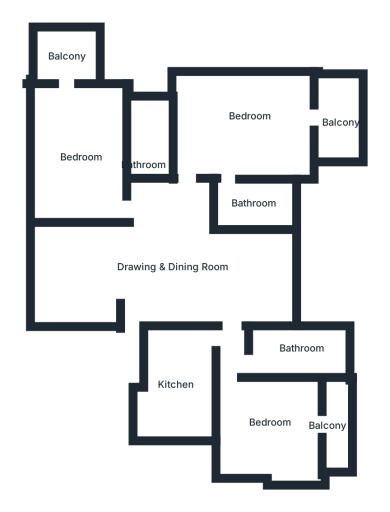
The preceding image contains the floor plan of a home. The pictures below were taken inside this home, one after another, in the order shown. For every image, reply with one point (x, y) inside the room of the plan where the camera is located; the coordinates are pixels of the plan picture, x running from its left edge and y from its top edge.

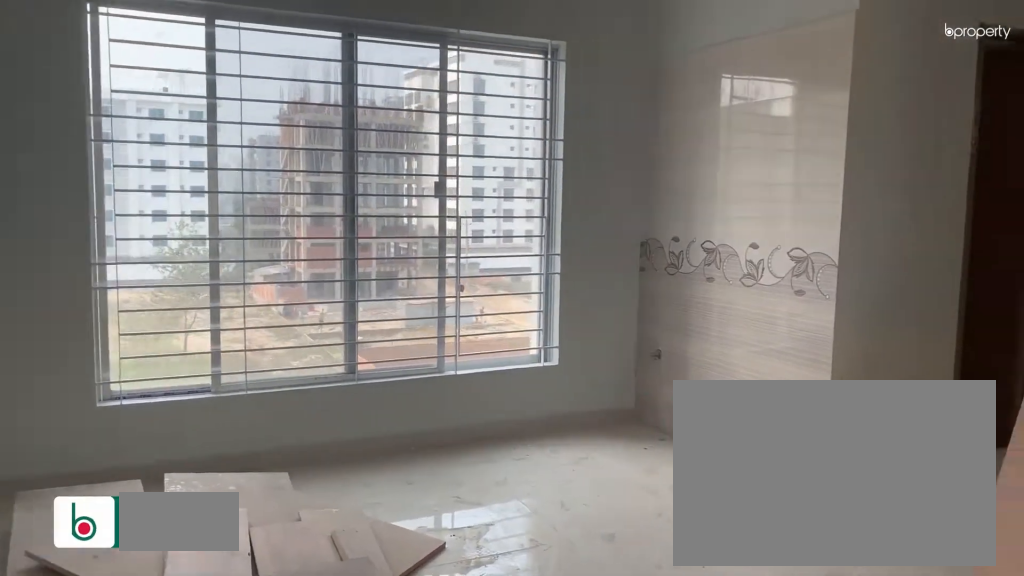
(149, 274)
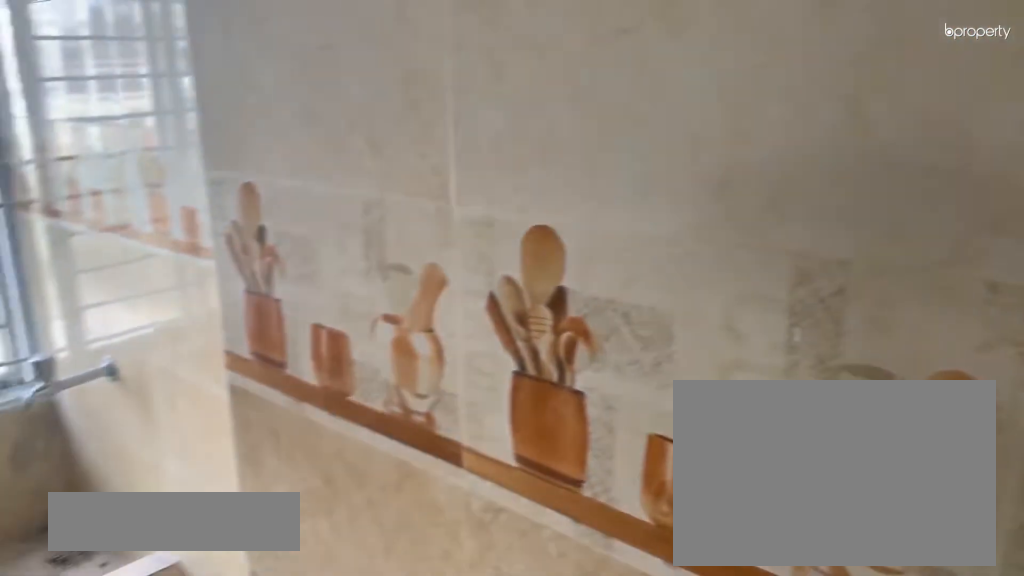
(175, 381)
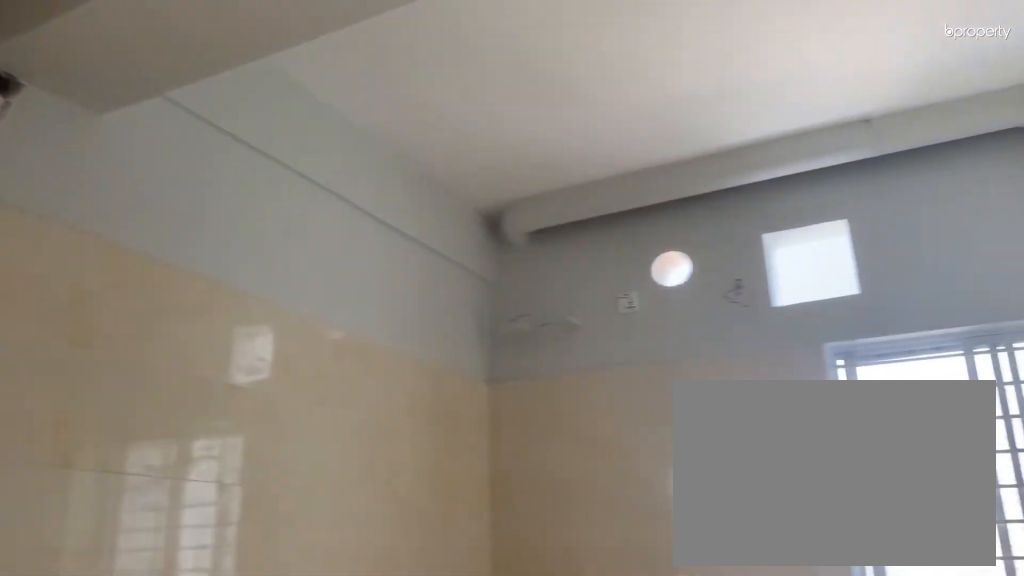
(175, 381)
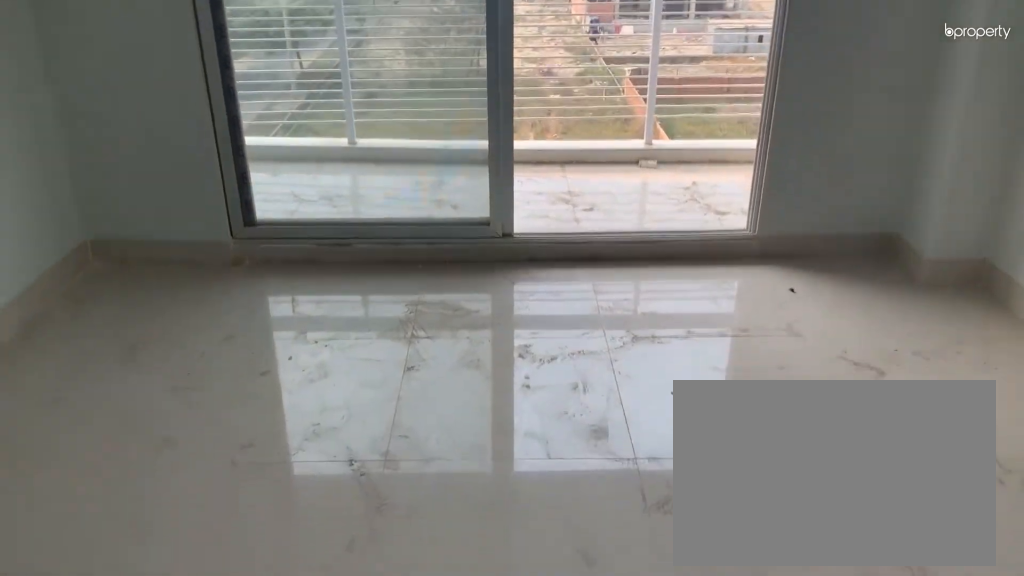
(281, 428)
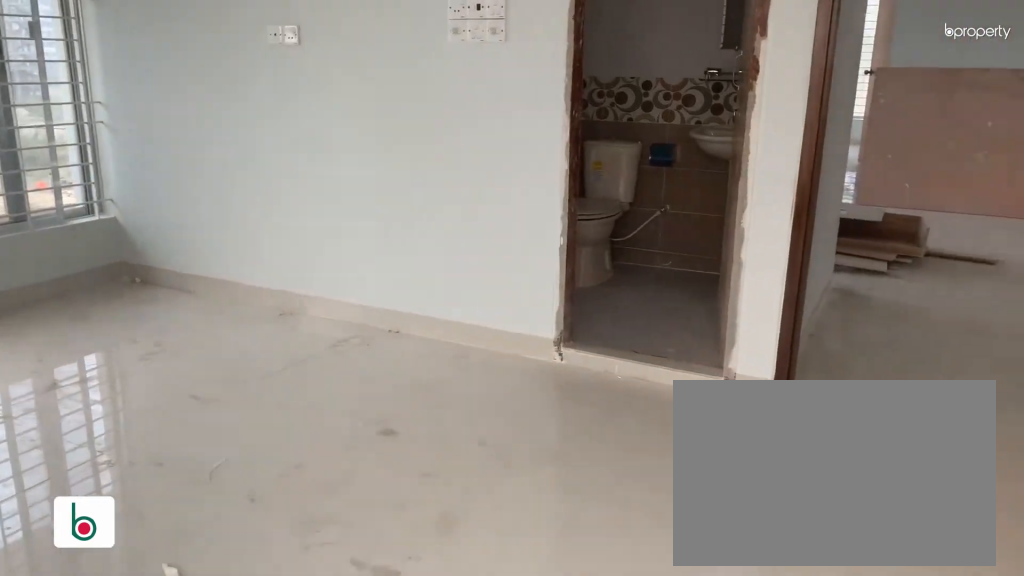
(242, 134)
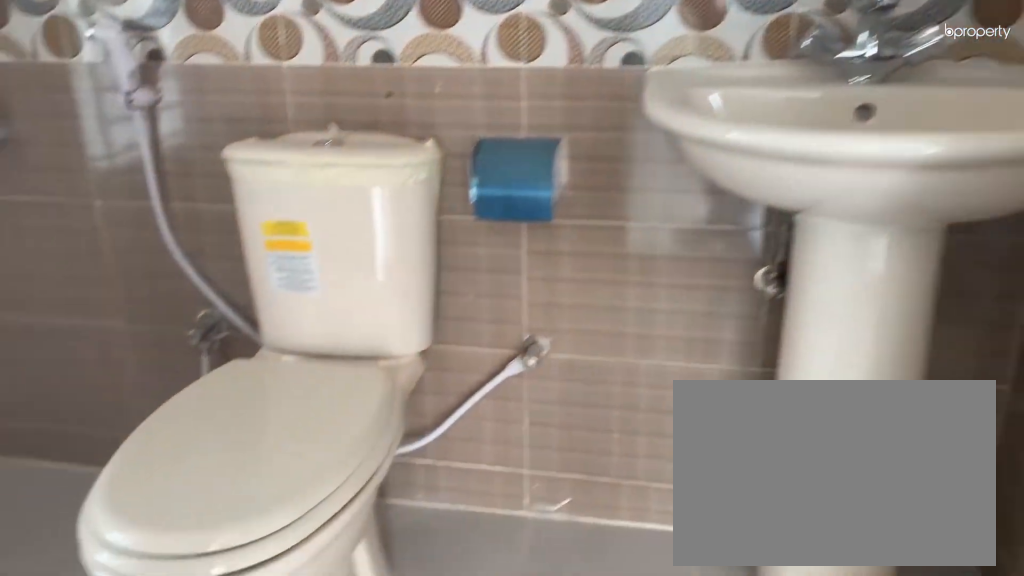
(250, 203)
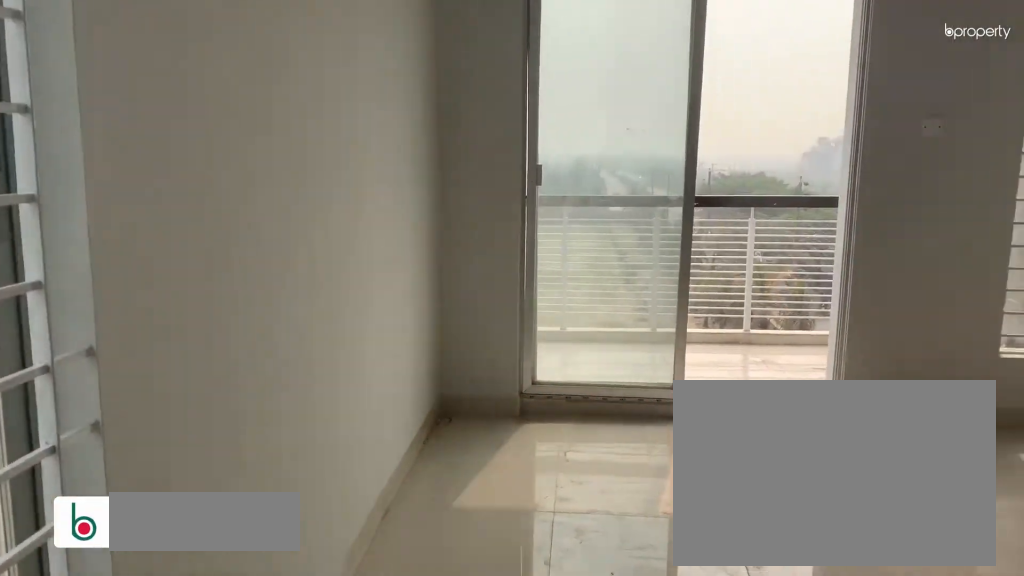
(83, 146)
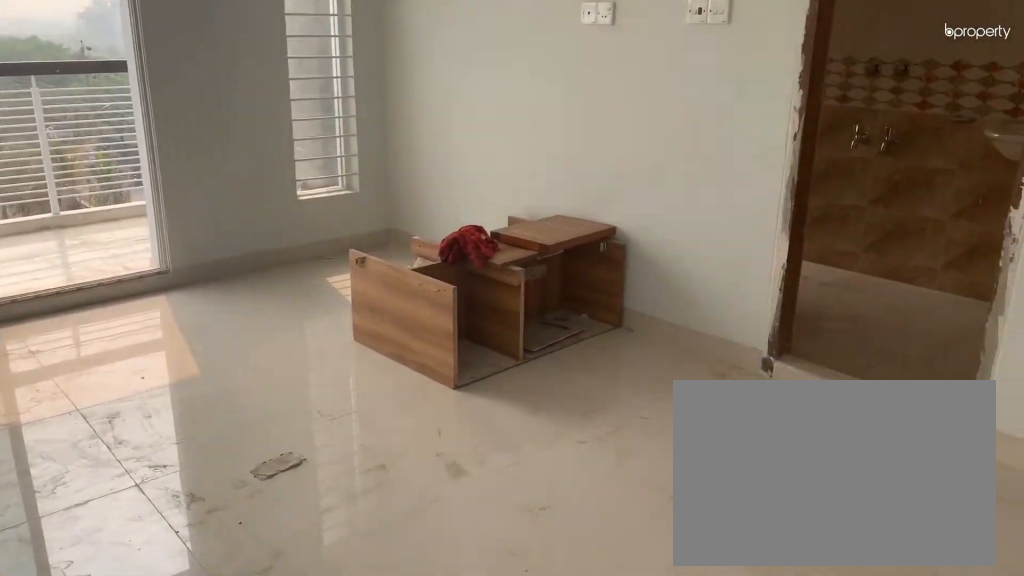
(83, 146)
